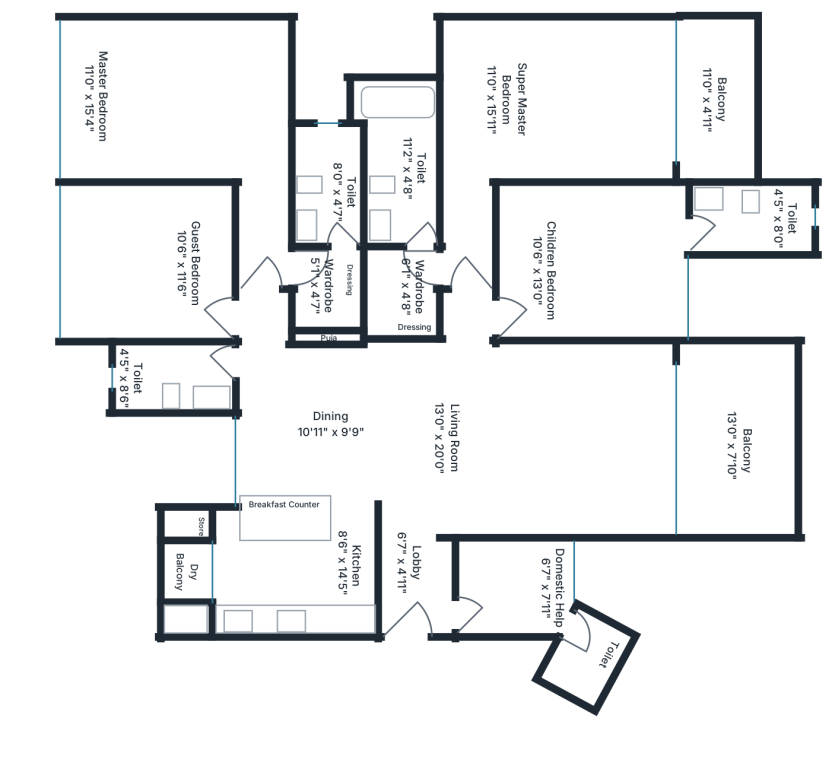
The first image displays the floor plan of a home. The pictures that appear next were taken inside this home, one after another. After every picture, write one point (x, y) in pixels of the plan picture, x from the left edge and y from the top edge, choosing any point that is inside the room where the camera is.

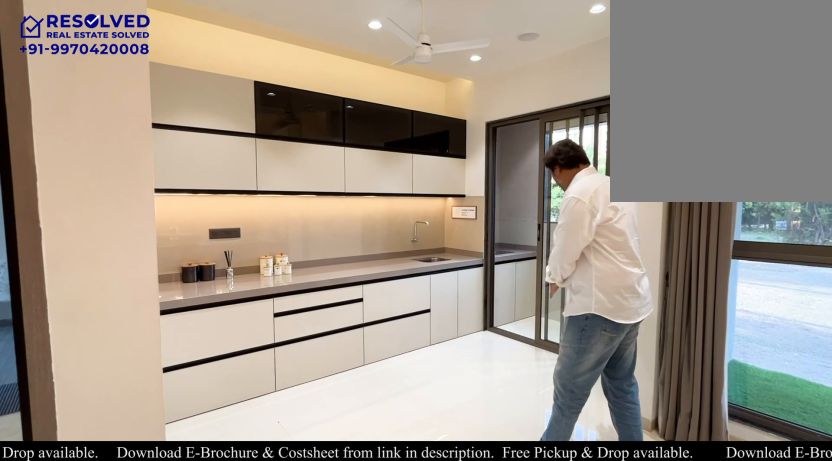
(296, 573)
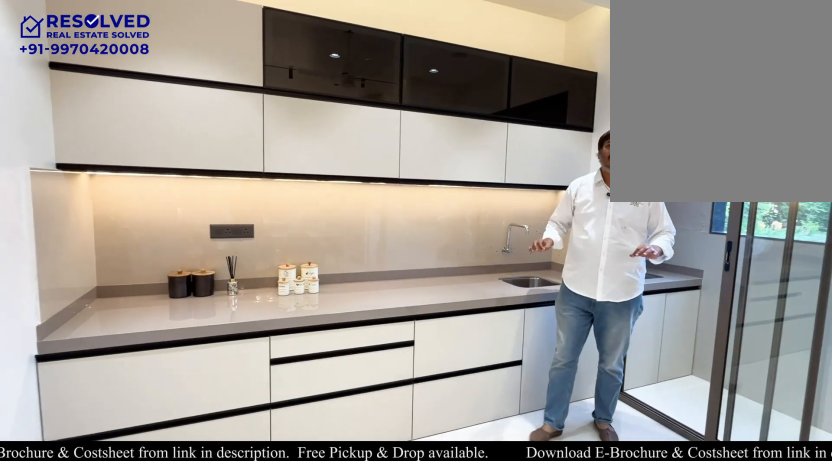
(296, 572)
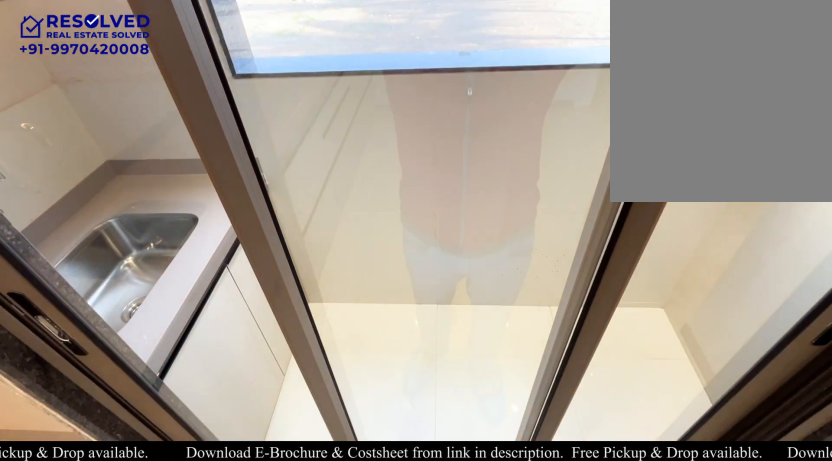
(187, 574)
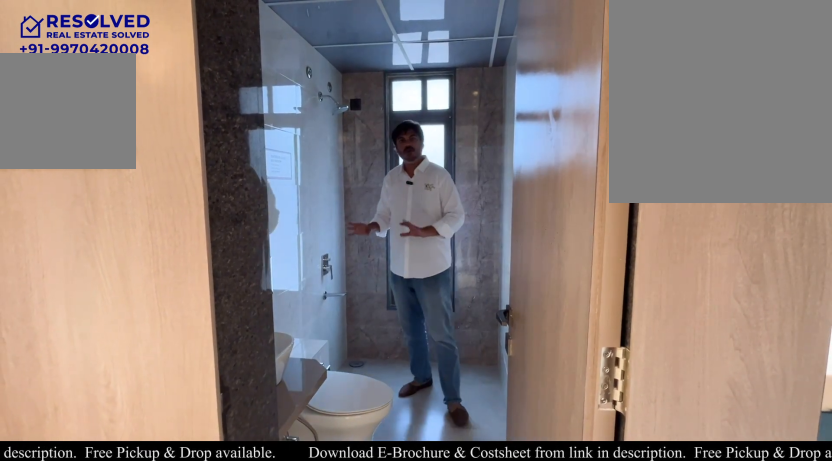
(173, 377)
